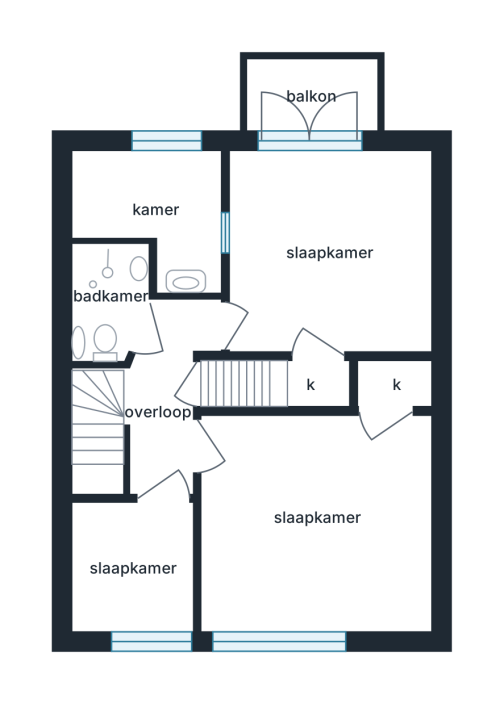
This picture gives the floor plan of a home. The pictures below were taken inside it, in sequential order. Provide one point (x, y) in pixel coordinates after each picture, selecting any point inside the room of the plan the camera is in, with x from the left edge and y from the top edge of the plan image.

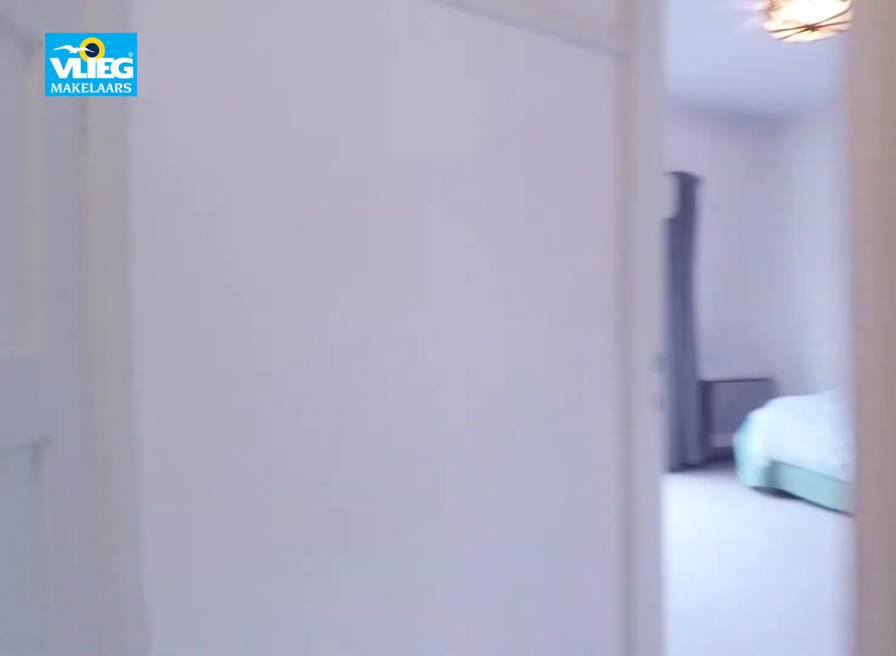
(152, 406)
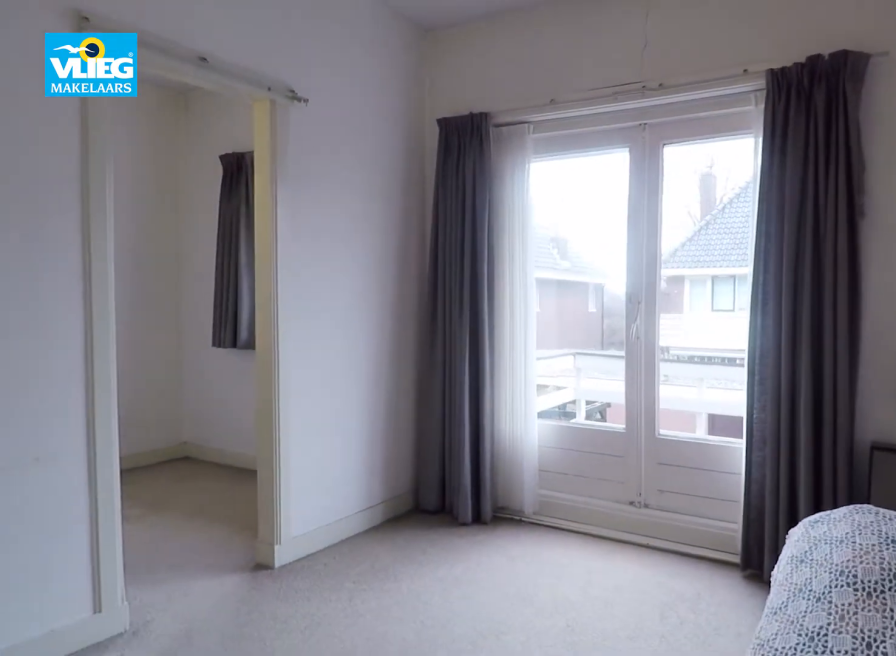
(301, 333)
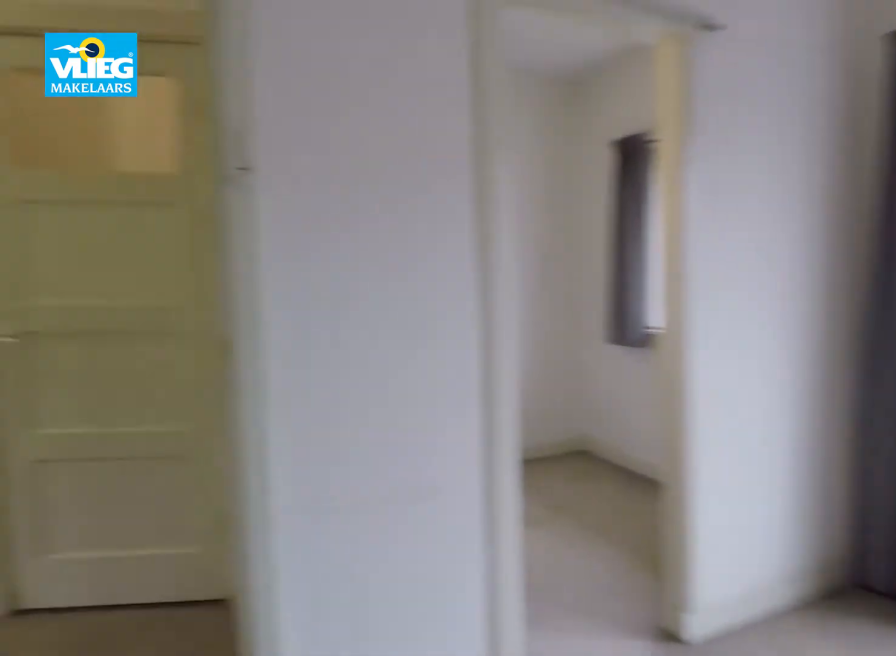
(301, 333)
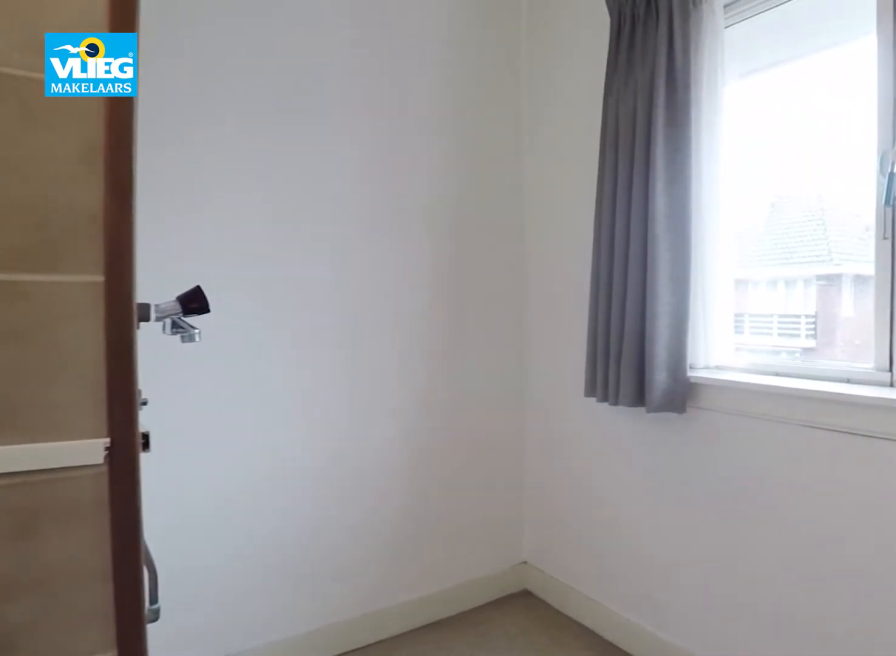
(137, 196)
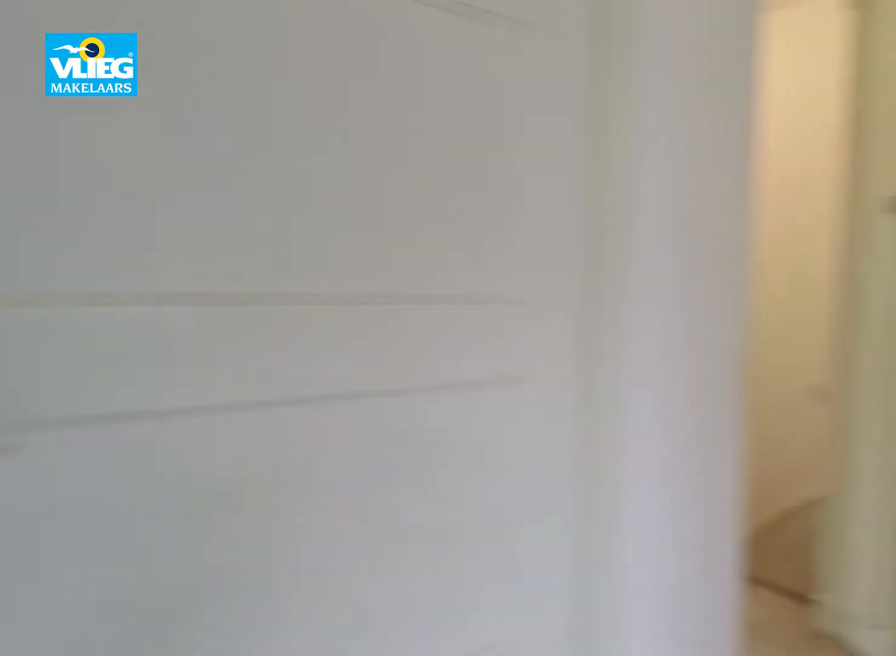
(301, 333)
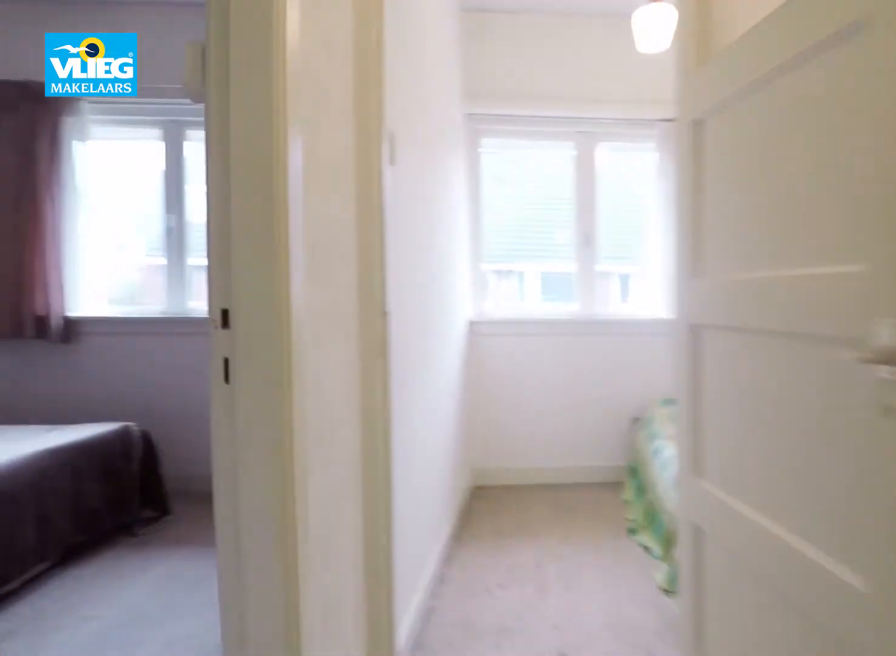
(152, 405)
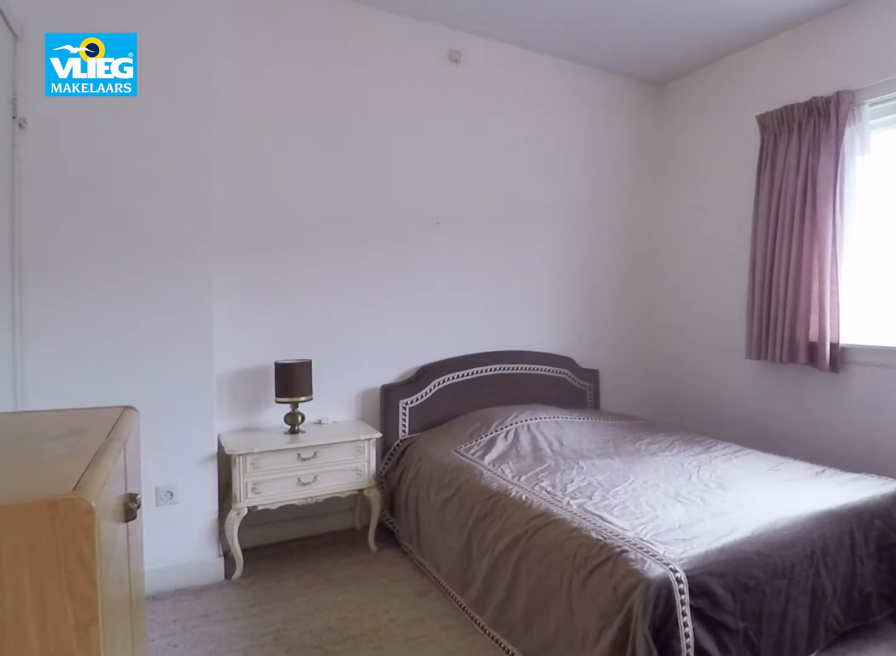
(353, 610)
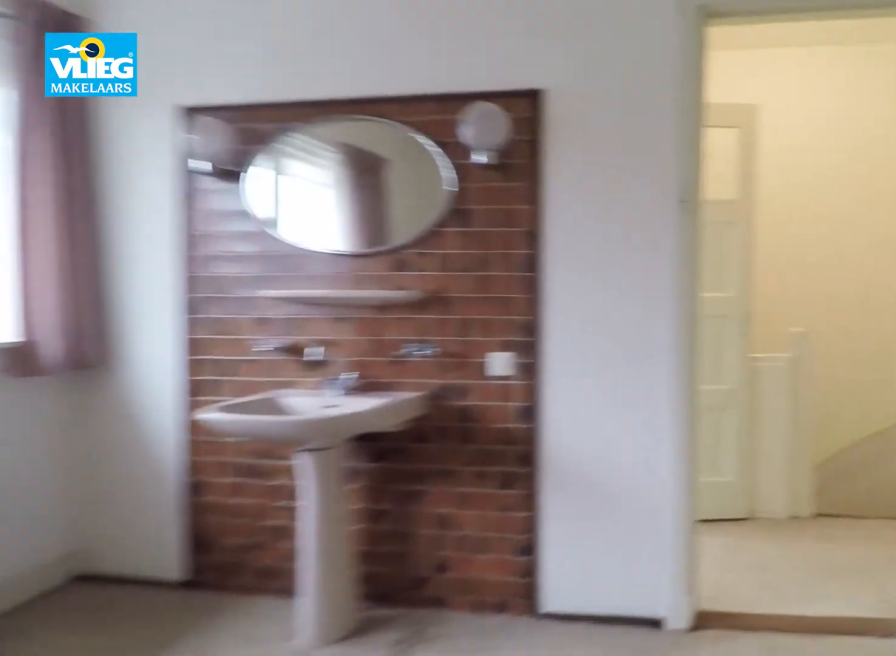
(353, 610)
